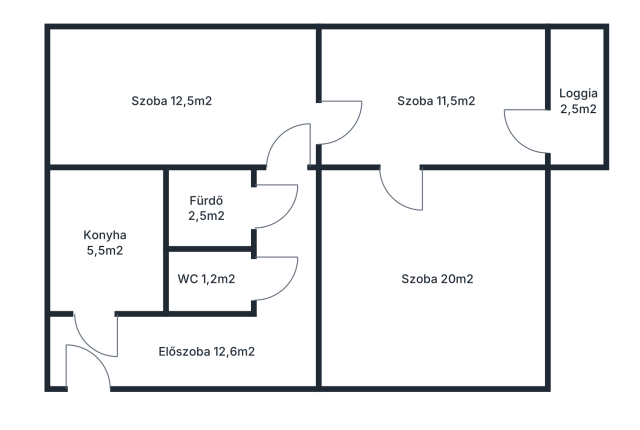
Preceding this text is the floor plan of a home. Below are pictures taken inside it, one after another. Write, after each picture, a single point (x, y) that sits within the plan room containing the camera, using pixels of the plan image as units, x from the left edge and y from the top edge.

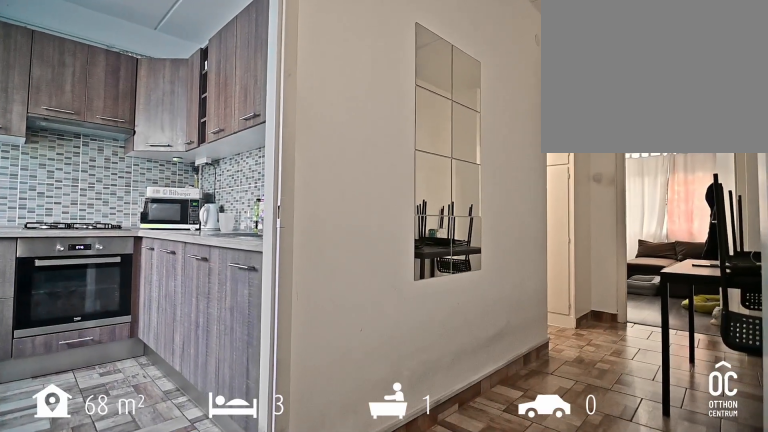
(274, 347)
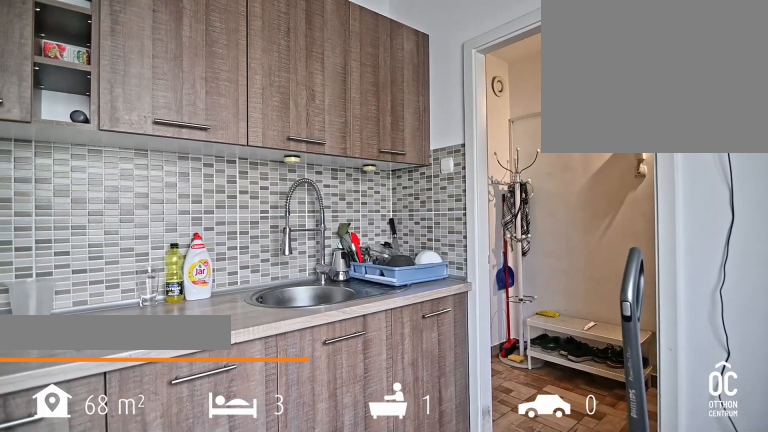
(104, 243)
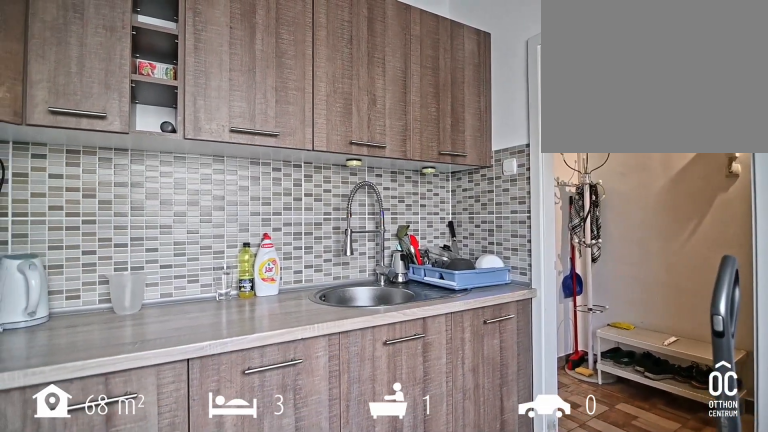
(104, 243)
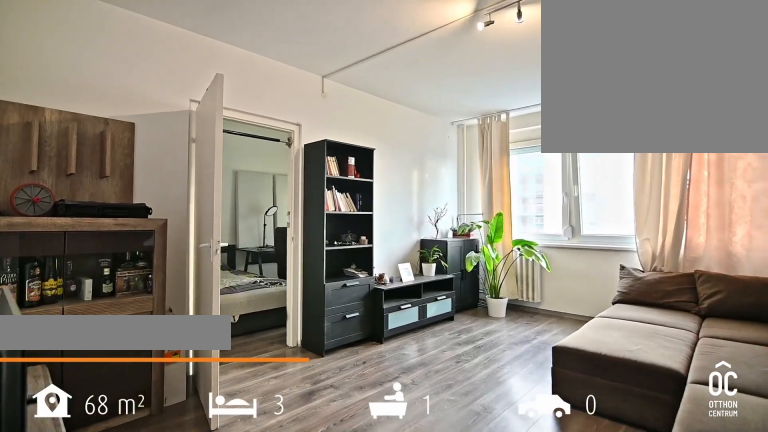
(434, 282)
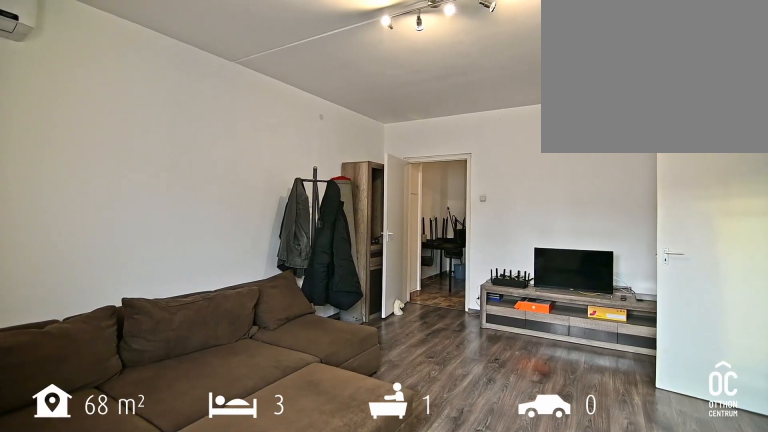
(434, 282)
